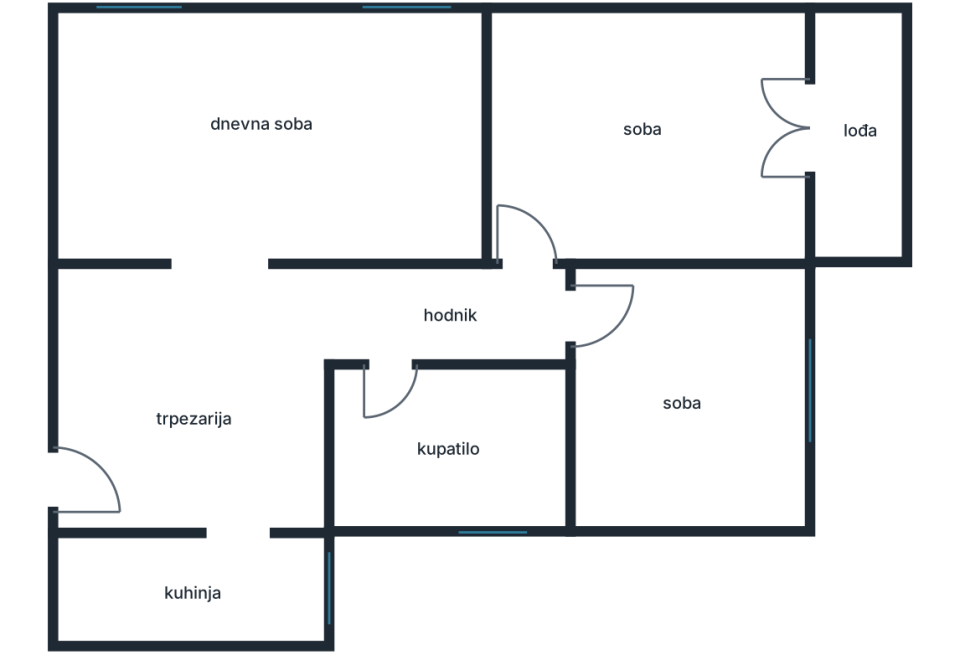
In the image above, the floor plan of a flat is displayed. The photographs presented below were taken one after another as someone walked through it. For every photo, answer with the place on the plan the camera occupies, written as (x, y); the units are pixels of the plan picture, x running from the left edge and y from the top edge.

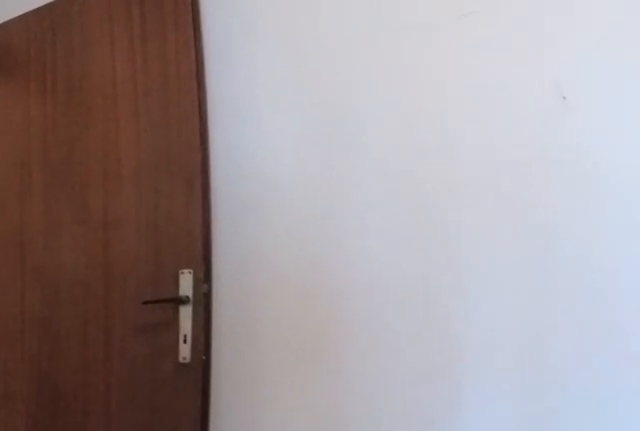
(627, 167)
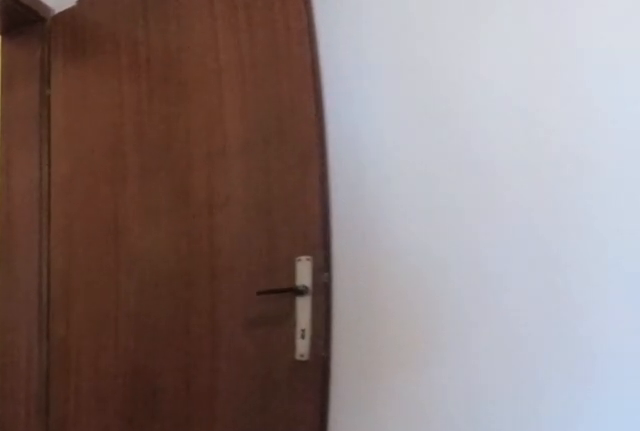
(614, 172)
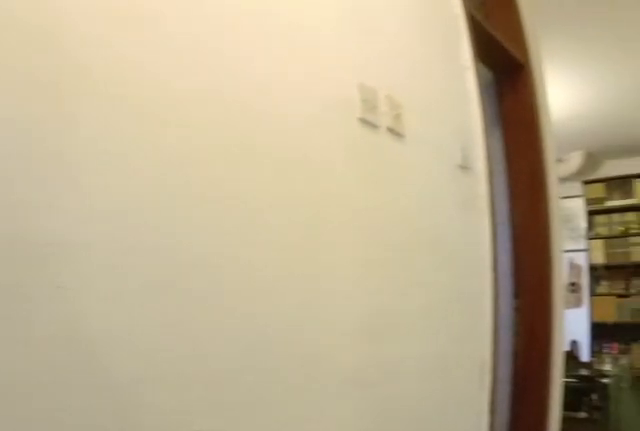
(547, 273)
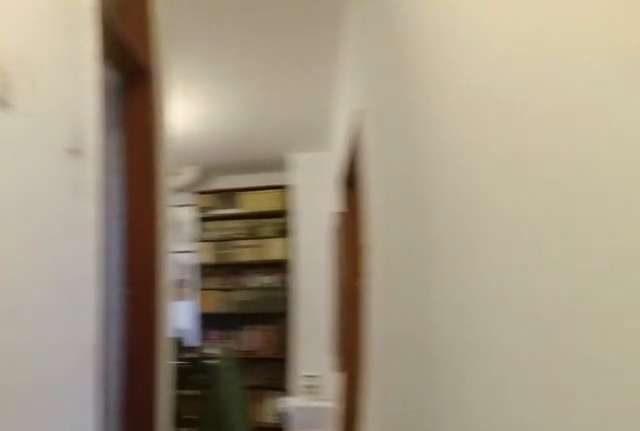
(546, 300)
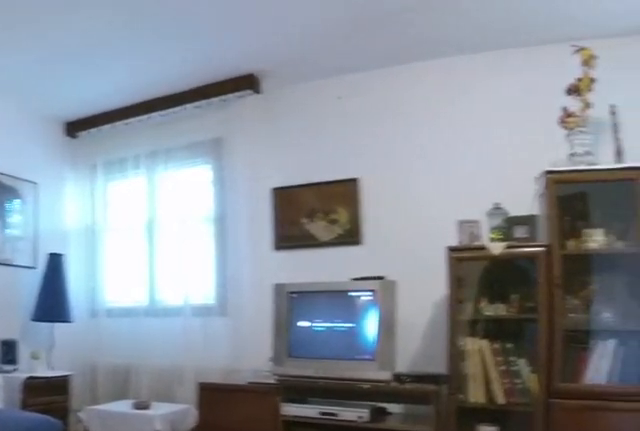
(257, 292)
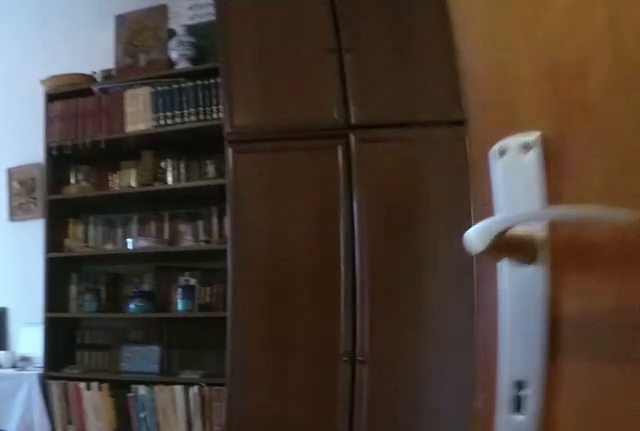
(284, 239)
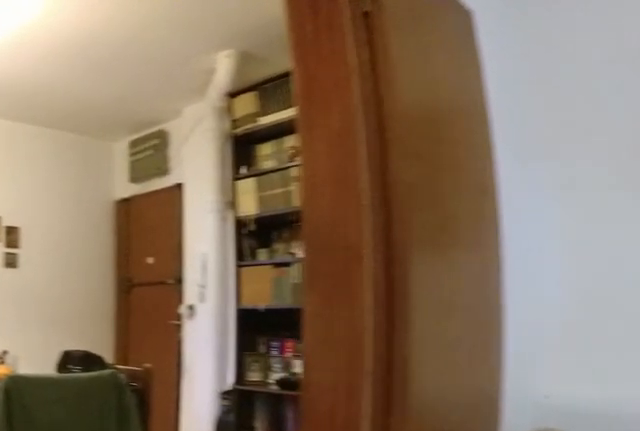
(272, 202)
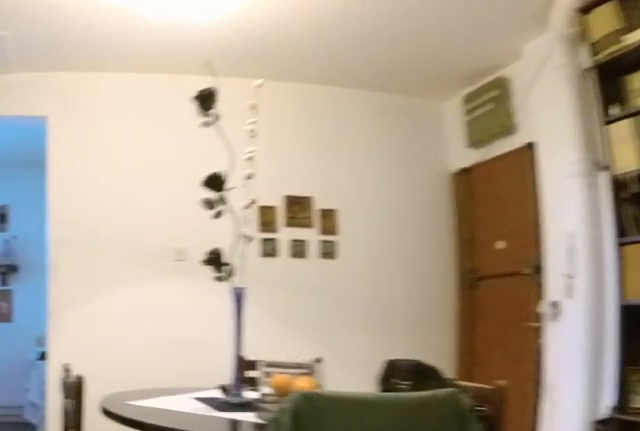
(236, 222)
